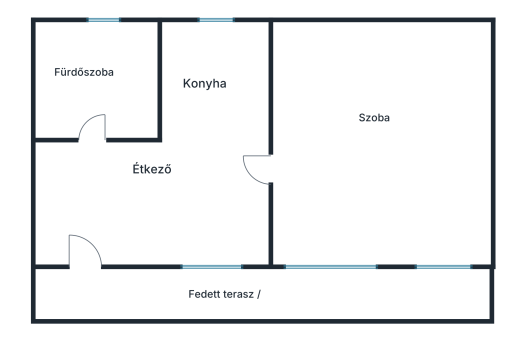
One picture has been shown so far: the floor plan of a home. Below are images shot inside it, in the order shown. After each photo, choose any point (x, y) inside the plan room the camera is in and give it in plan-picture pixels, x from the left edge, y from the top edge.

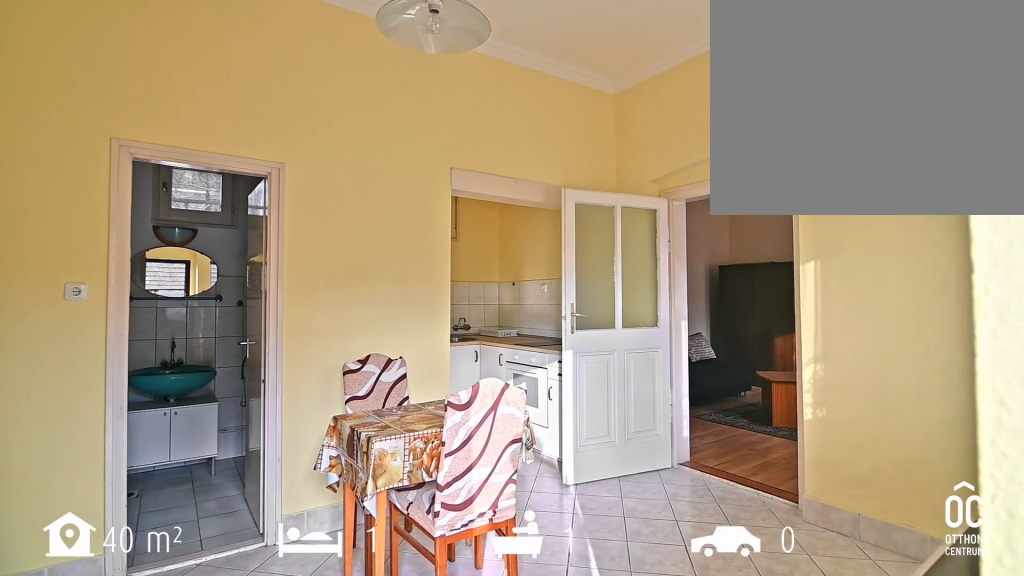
(169, 196)
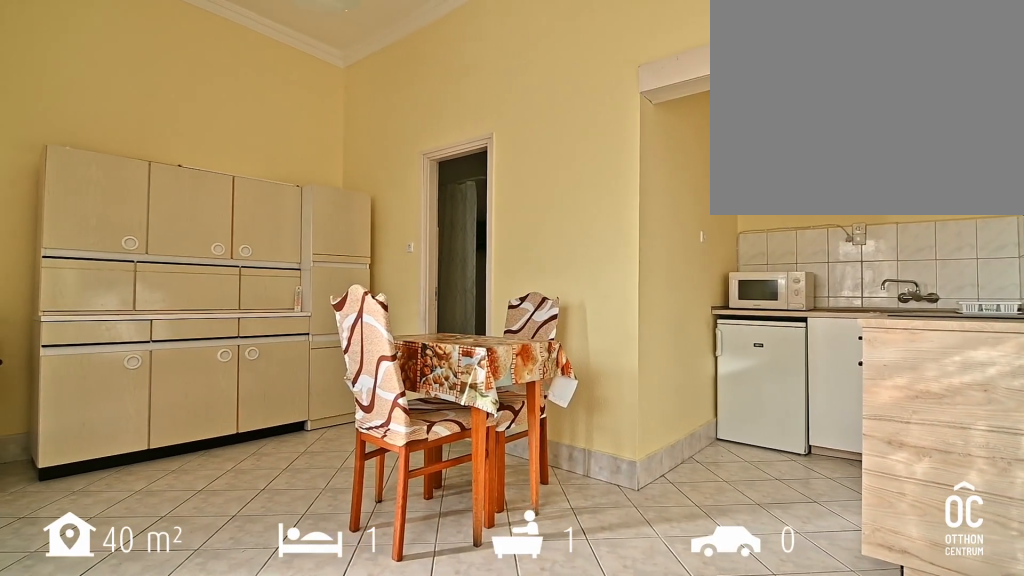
(168, 196)
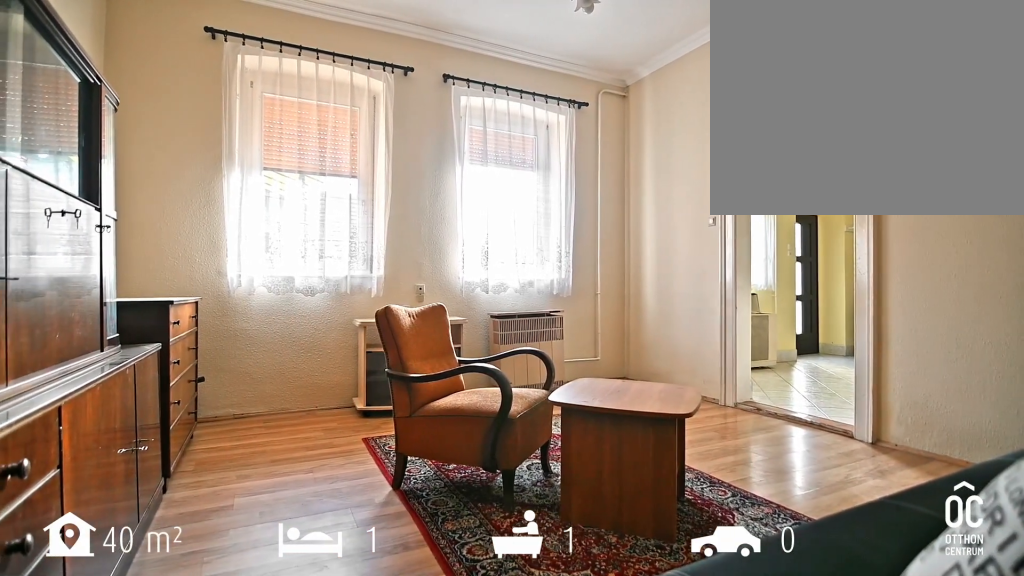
(380, 158)
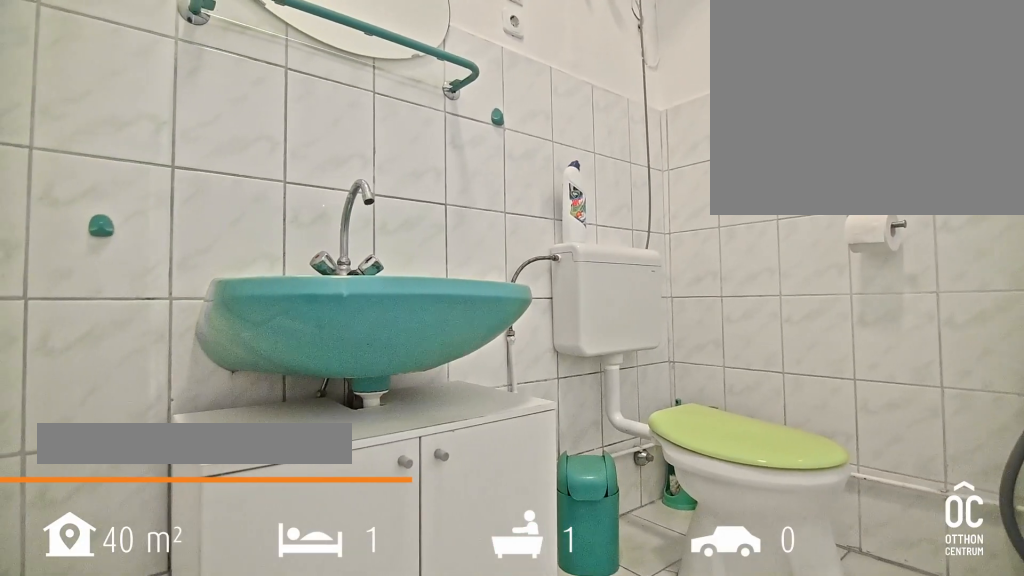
(93, 88)
